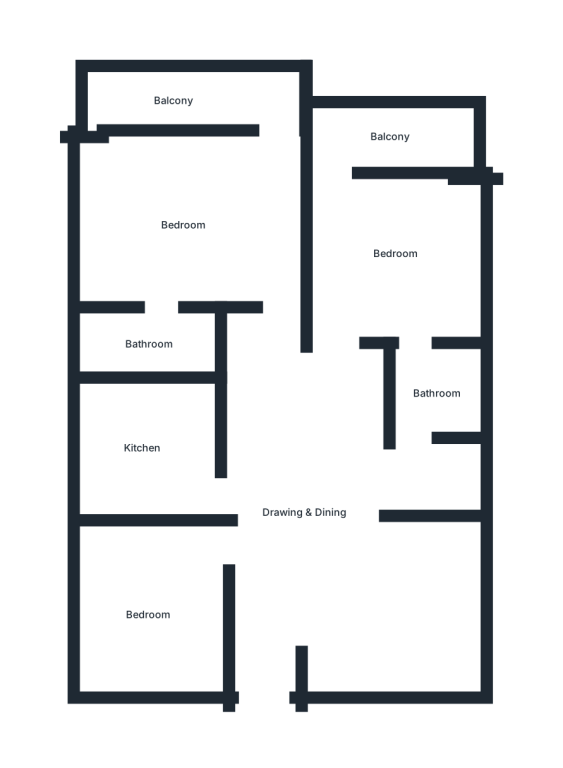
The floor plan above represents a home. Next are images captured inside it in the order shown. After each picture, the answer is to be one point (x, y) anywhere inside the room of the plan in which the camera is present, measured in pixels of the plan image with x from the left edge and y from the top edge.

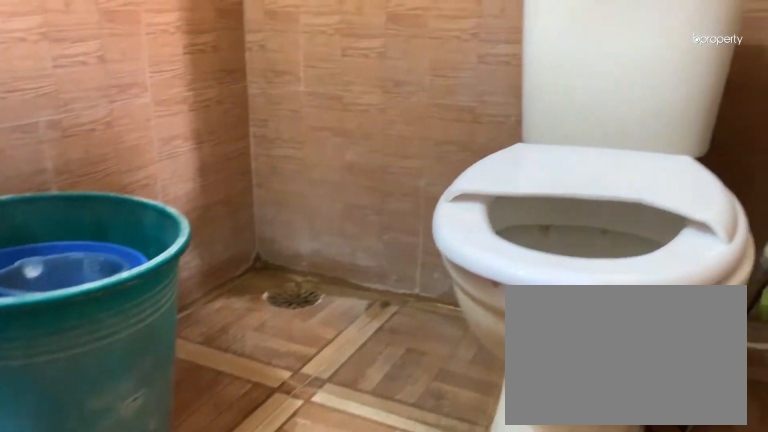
(148, 344)
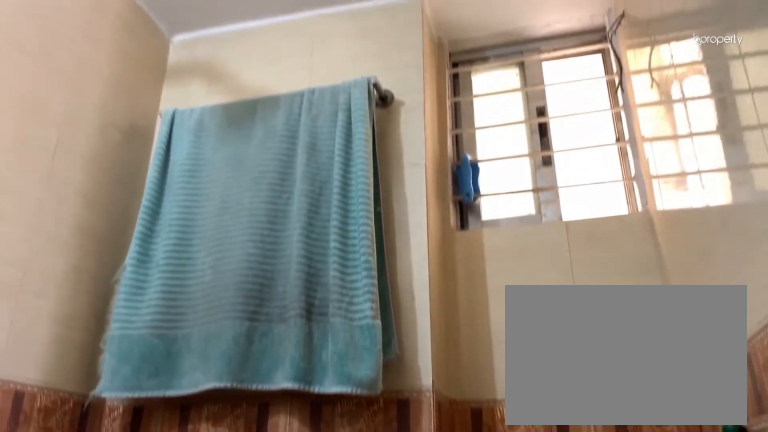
(148, 344)
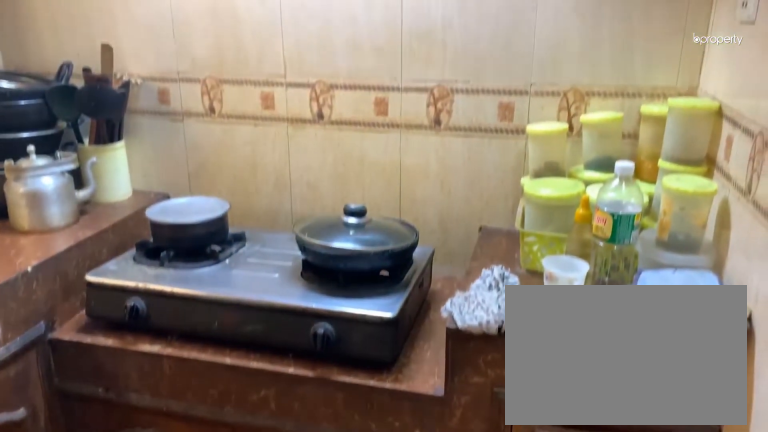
(149, 447)
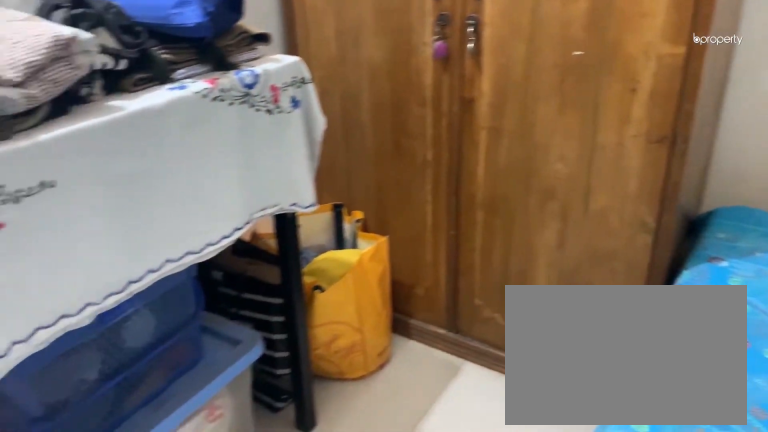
(147, 612)
